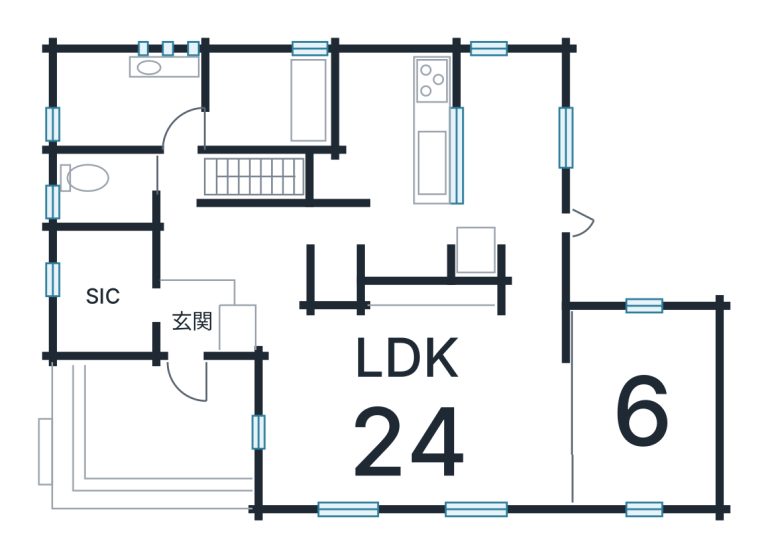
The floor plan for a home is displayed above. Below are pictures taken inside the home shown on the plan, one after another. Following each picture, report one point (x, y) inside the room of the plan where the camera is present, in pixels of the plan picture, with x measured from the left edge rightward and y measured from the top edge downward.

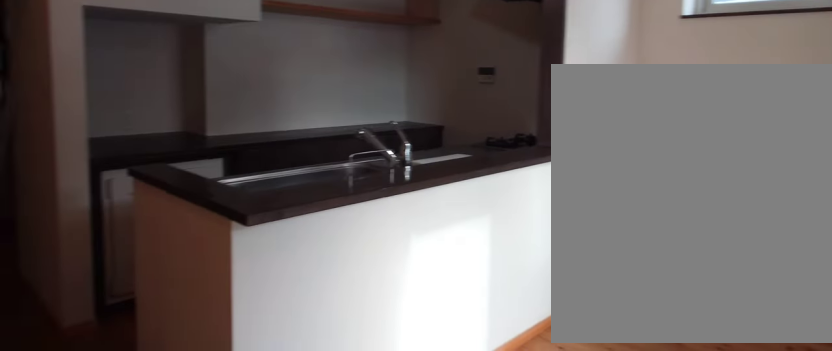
(515, 145)
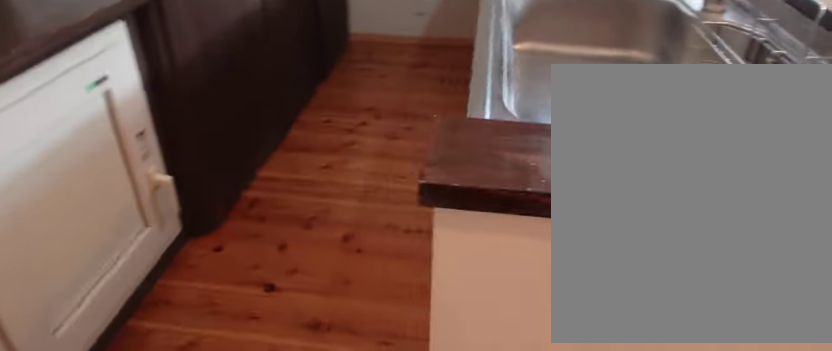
(385, 151)
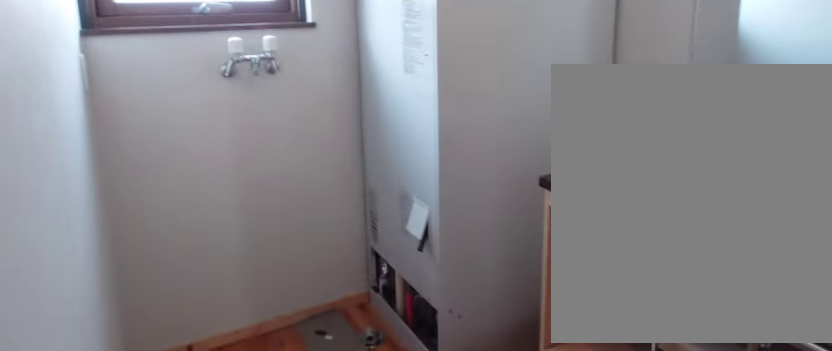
(123, 93)
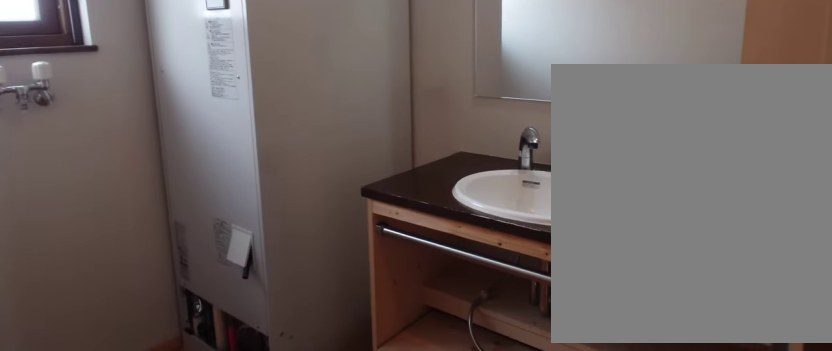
(123, 93)
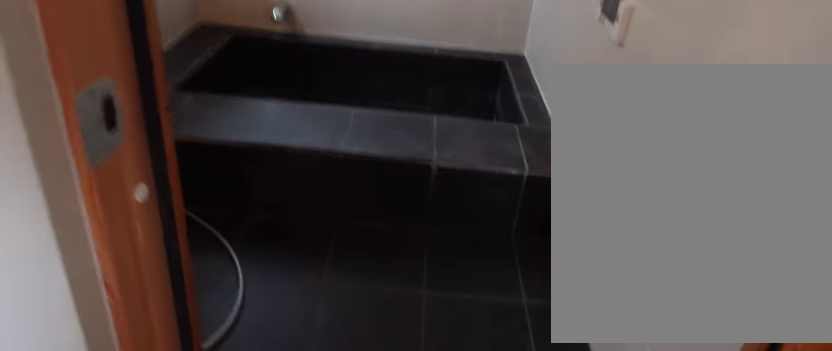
(262, 103)
